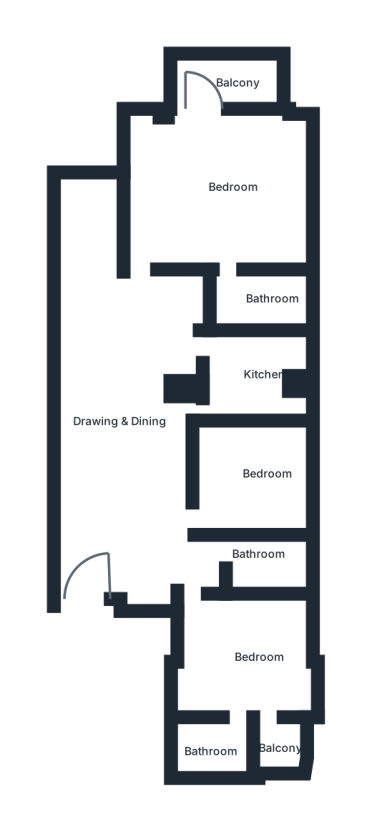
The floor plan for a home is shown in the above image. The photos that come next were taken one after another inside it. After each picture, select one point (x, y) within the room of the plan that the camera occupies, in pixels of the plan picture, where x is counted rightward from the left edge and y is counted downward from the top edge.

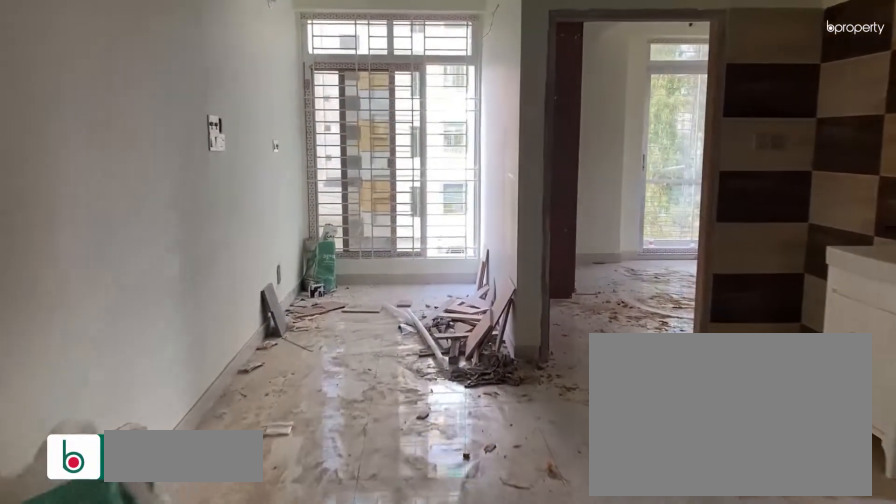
(124, 459)
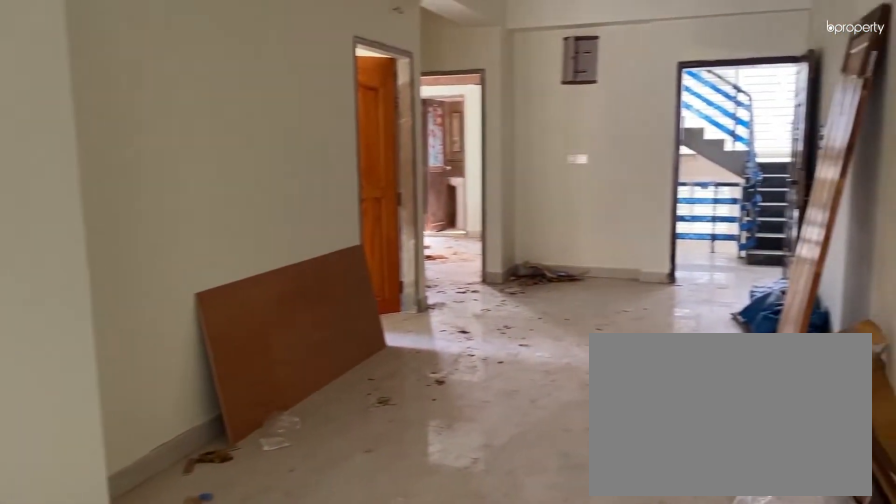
(124, 459)
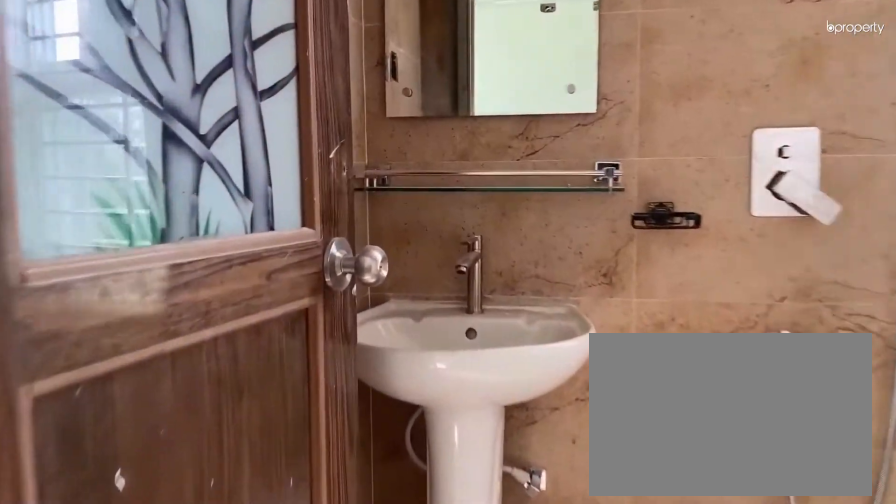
(221, 755)
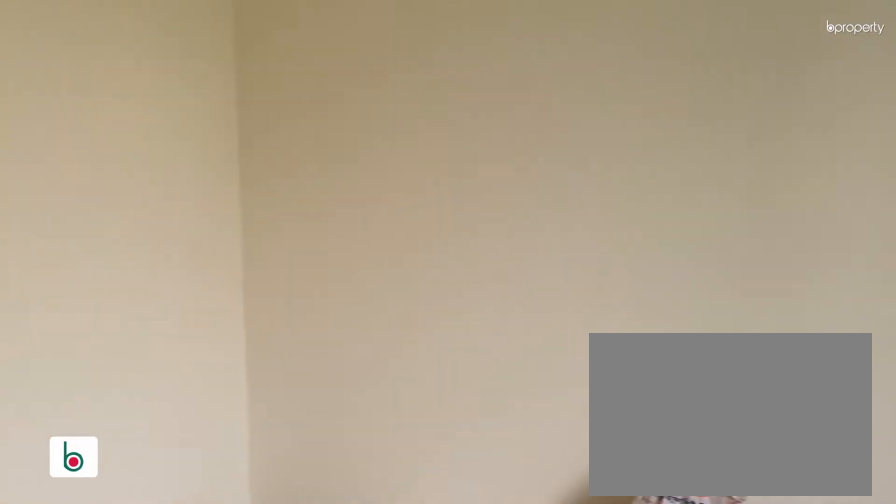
(242, 471)
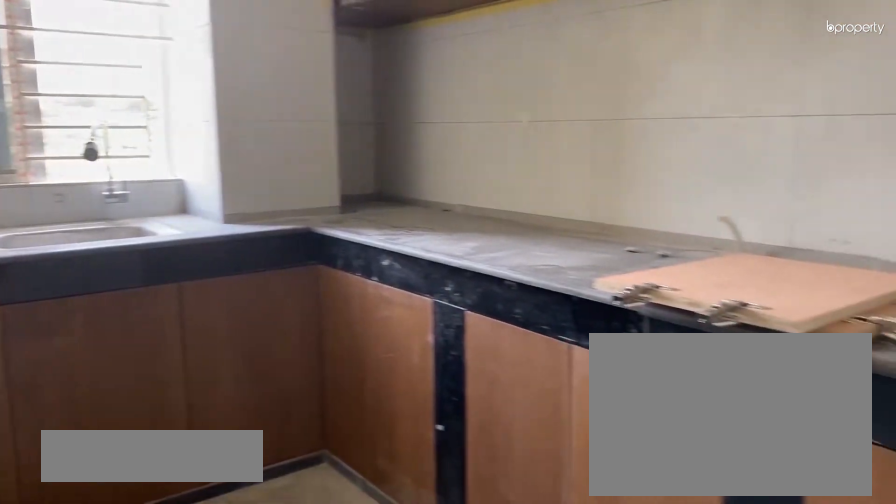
(254, 372)
